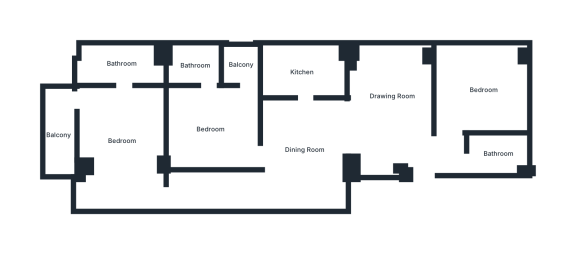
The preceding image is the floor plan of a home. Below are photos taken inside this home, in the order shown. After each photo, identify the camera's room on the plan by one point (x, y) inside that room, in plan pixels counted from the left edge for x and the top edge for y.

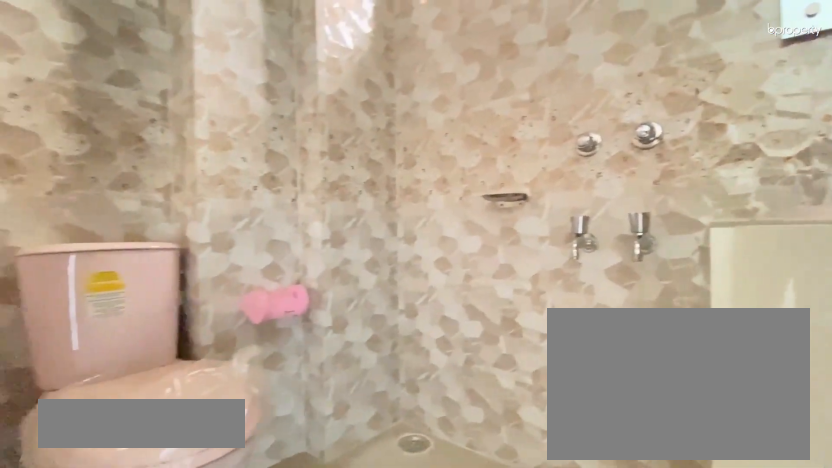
(193, 66)
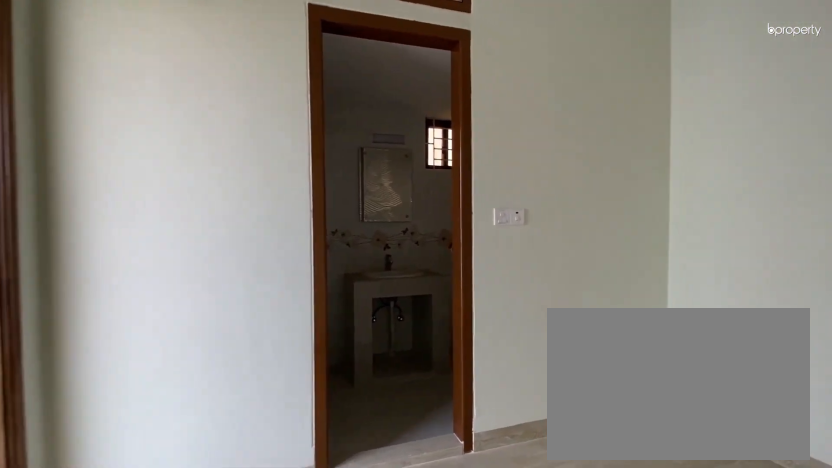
(121, 141)
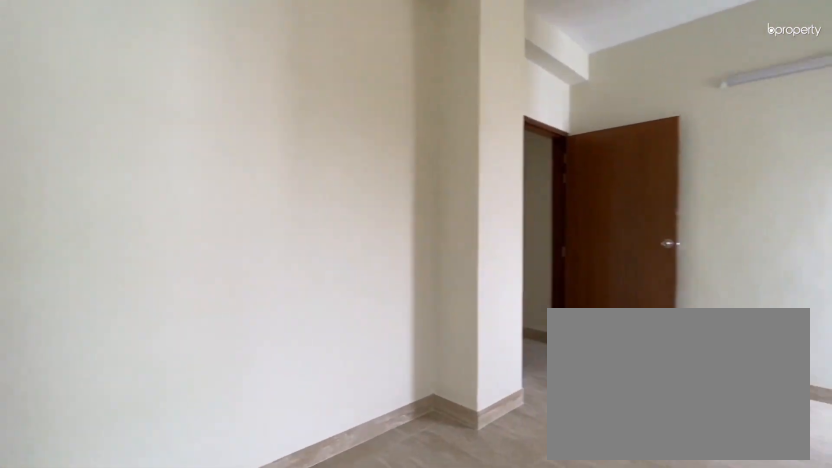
(121, 141)
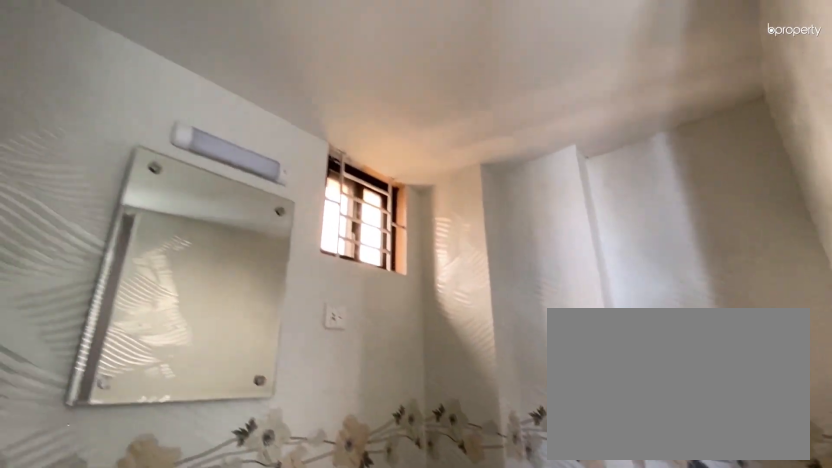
(121, 64)
